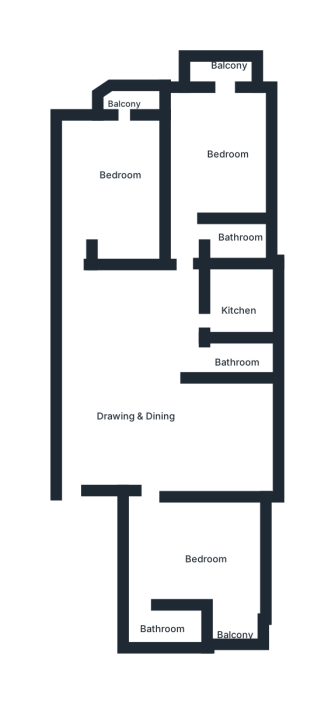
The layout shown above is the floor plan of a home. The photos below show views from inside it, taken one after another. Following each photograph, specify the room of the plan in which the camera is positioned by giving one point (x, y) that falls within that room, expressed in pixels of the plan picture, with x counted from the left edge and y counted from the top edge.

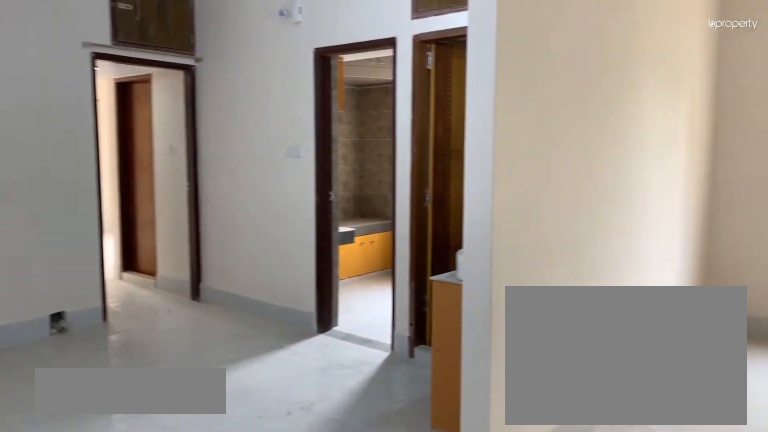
(141, 412)
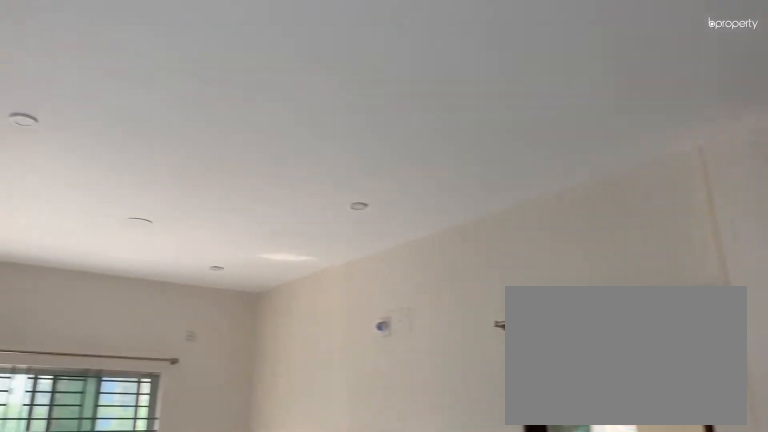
(141, 412)
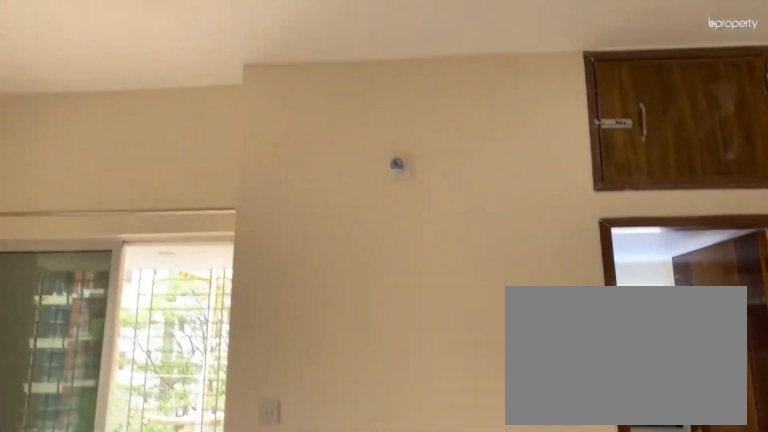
(196, 556)
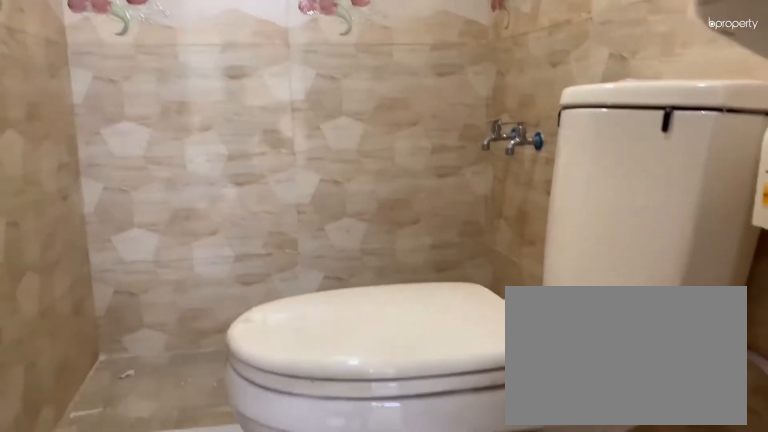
(235, 356)
